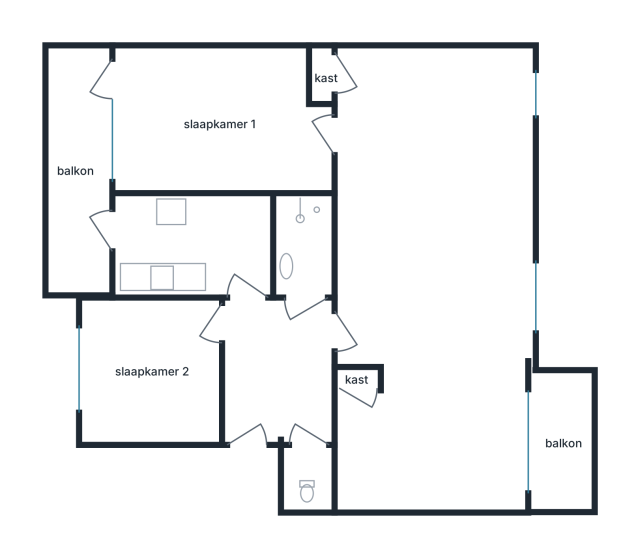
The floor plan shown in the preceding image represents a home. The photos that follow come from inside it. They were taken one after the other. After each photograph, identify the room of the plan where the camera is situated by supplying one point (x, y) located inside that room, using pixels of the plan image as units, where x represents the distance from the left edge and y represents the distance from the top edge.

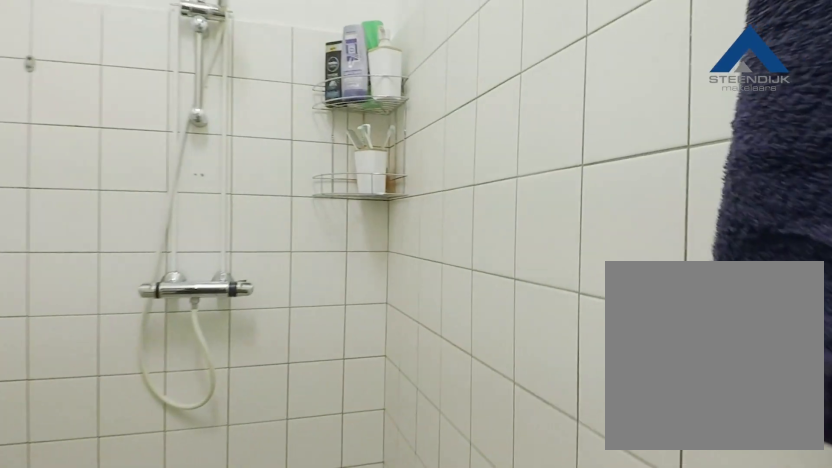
(304, 245)
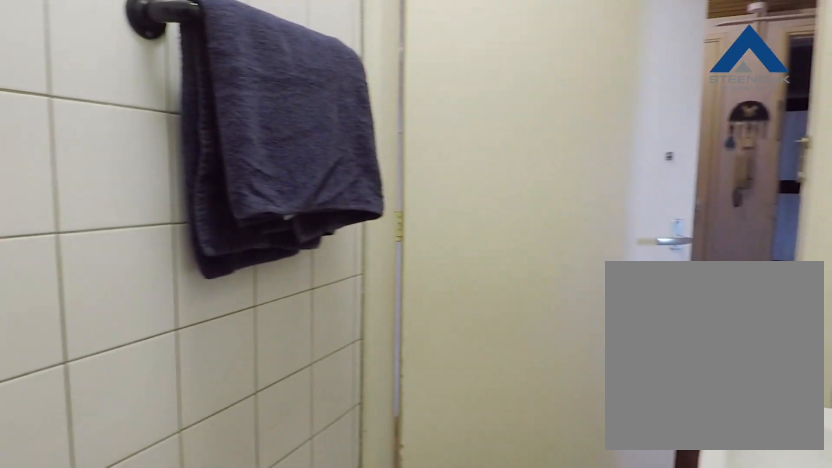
(304, 245)
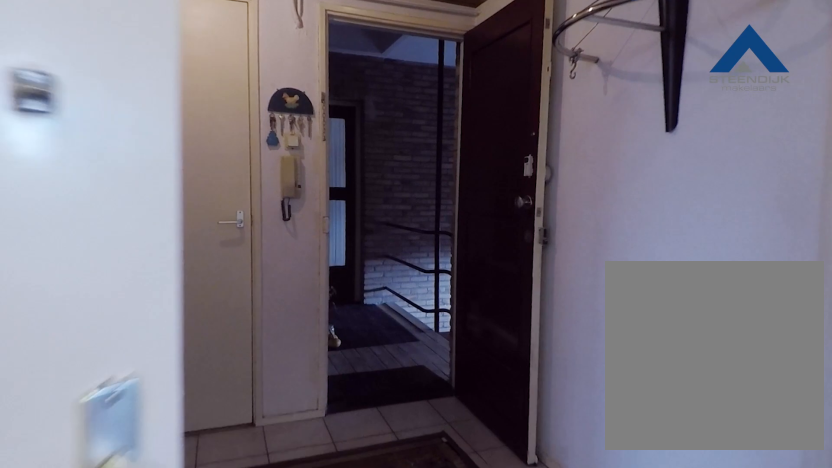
(278, 370)
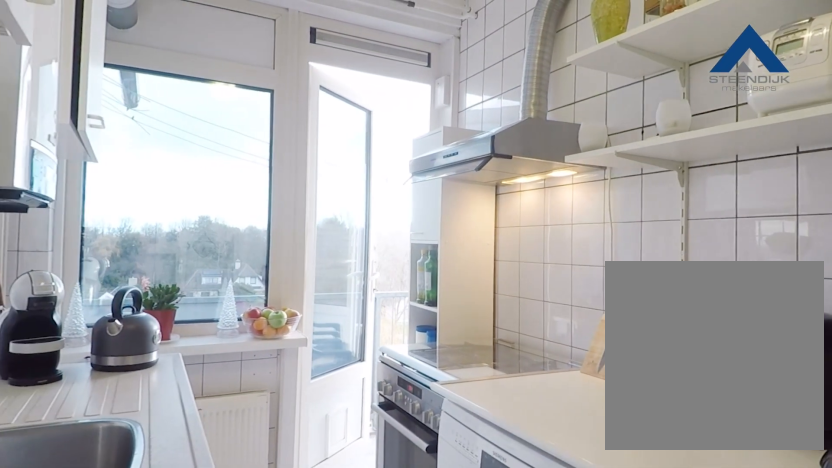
(197, 244)
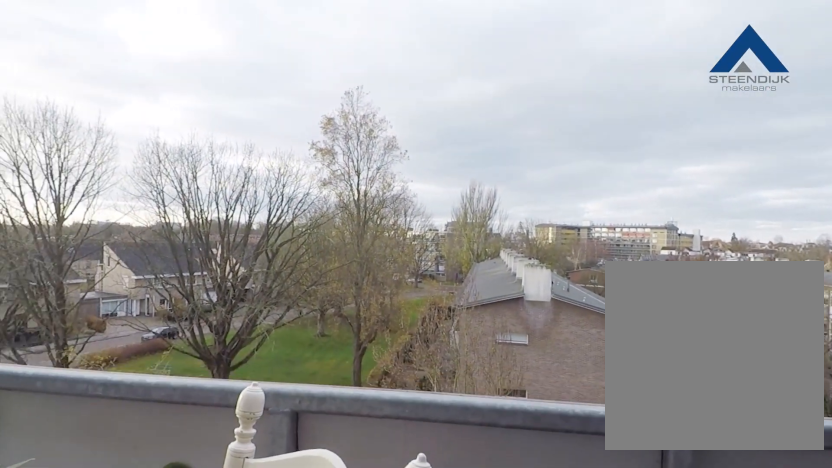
(561, 441)
